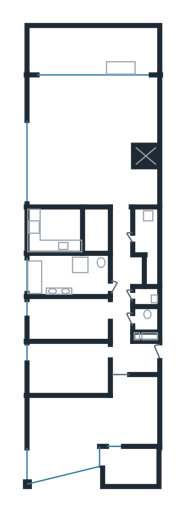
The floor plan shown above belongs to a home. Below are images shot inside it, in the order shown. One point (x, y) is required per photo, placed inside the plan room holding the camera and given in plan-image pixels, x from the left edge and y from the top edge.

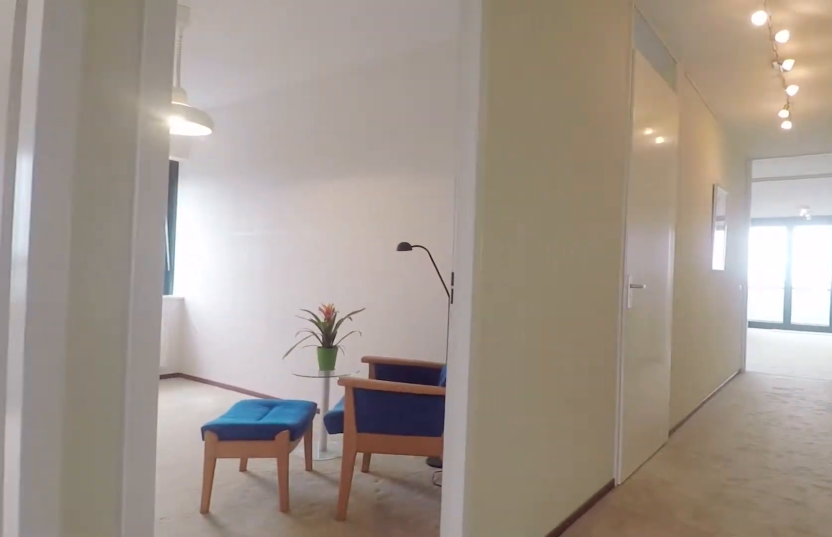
(126, 303)
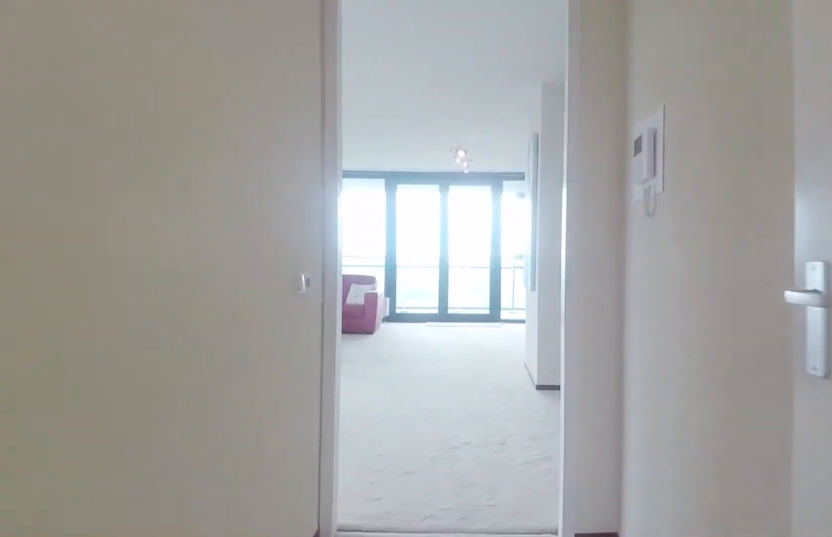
(126, 303)
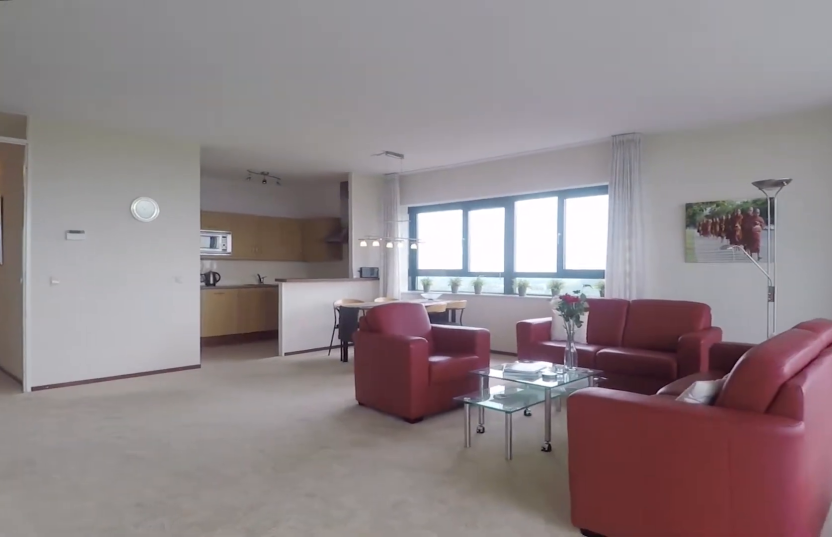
(91, 141)
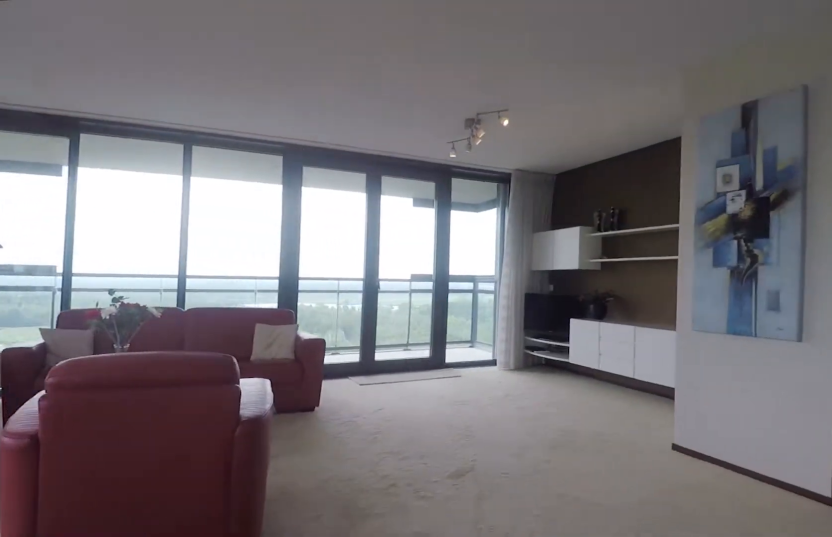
(91, 141)
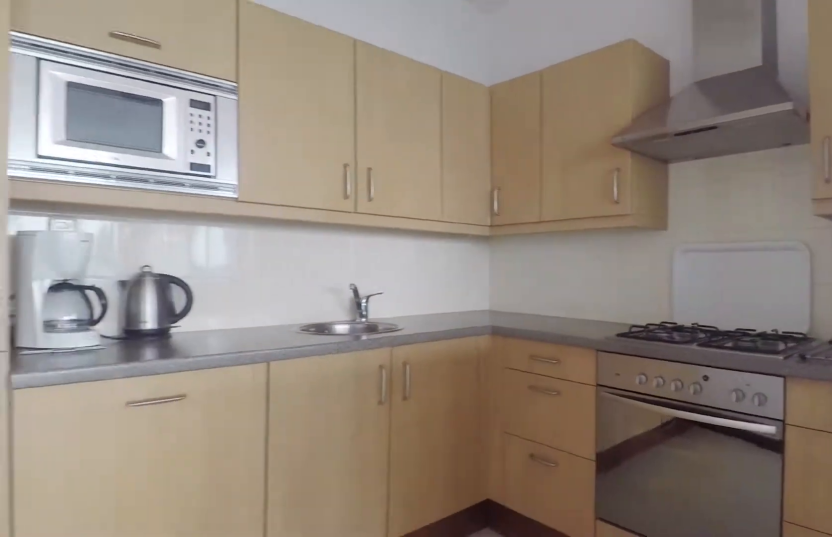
(49, 239)
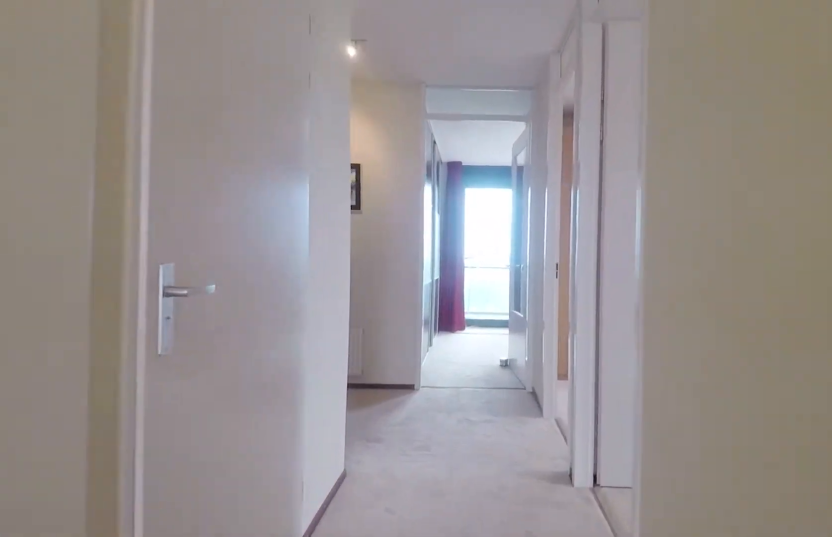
(126, 302)
